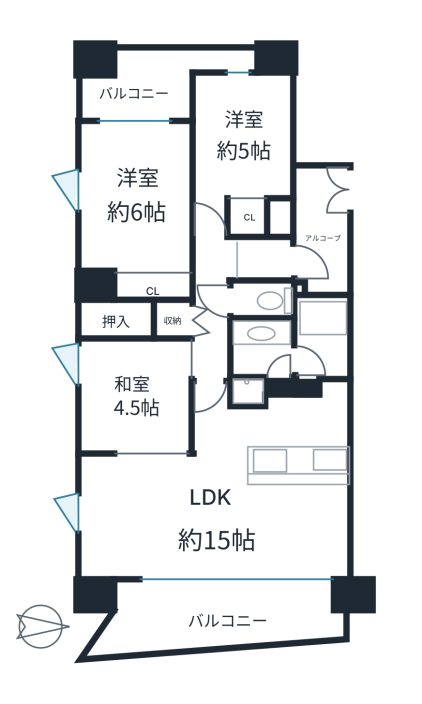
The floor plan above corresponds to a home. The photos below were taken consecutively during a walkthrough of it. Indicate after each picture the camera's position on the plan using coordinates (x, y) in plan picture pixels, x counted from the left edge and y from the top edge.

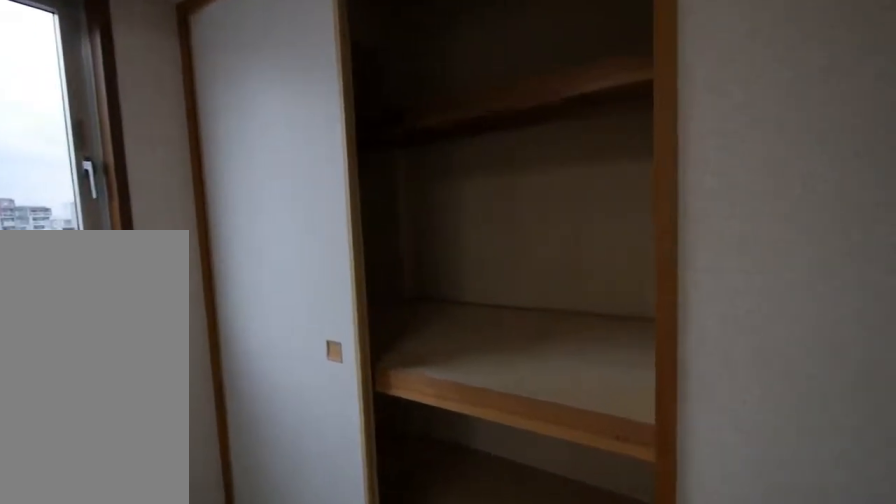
(121, 410)
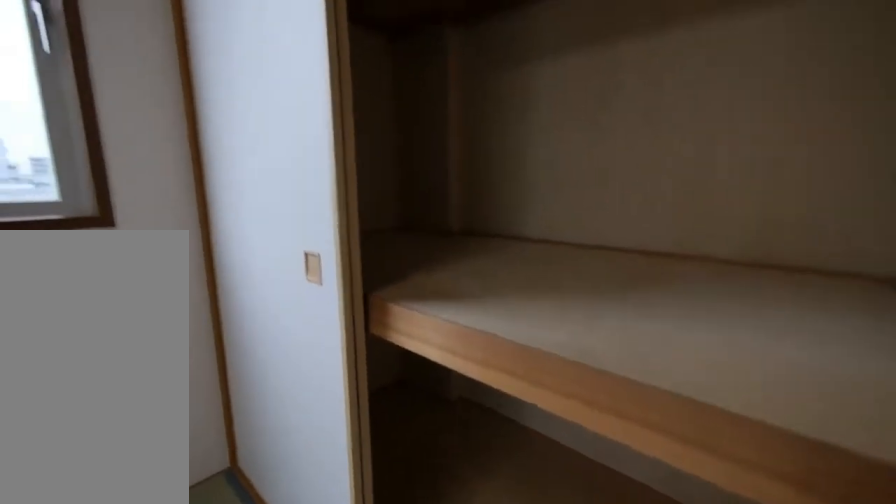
(122, 410)
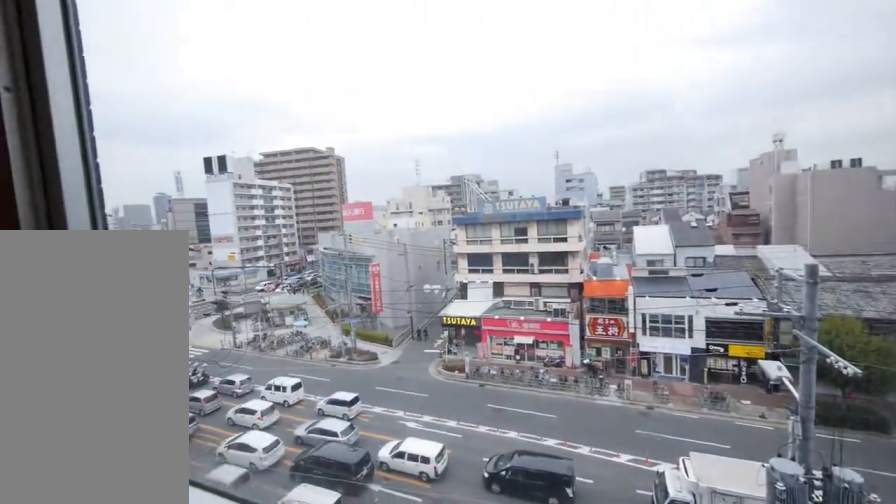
(121, 410)
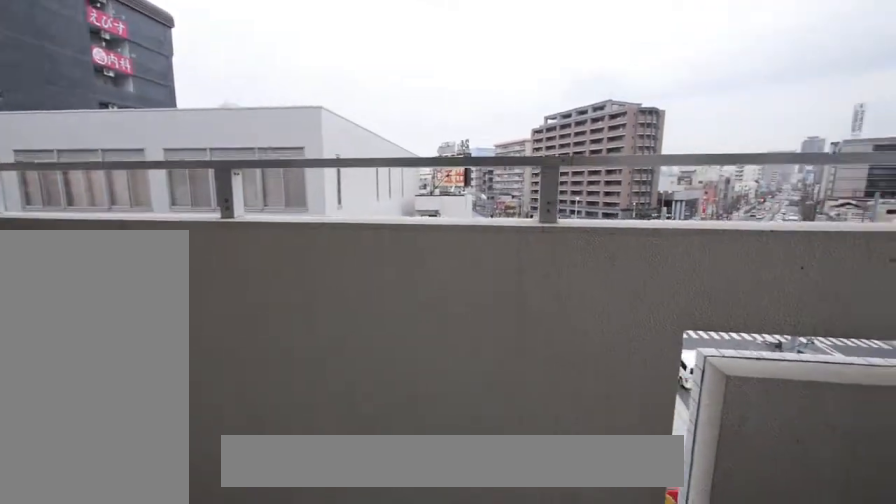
(137, 617)
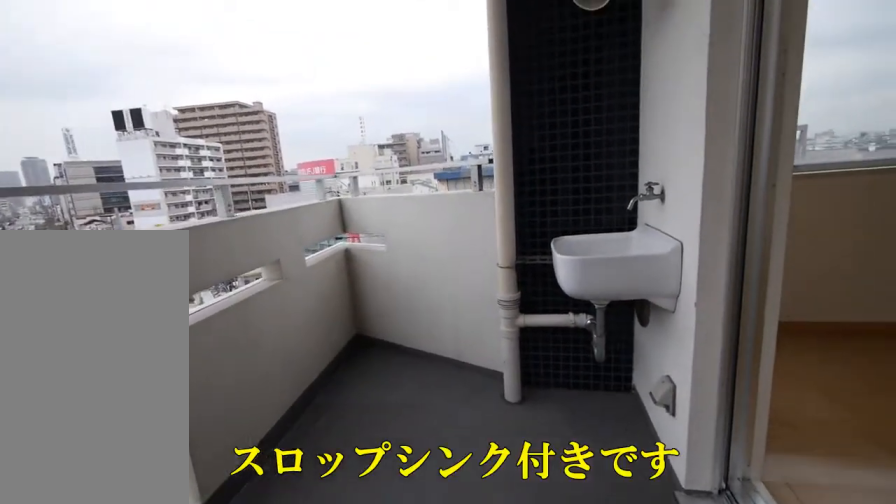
(137, 617)
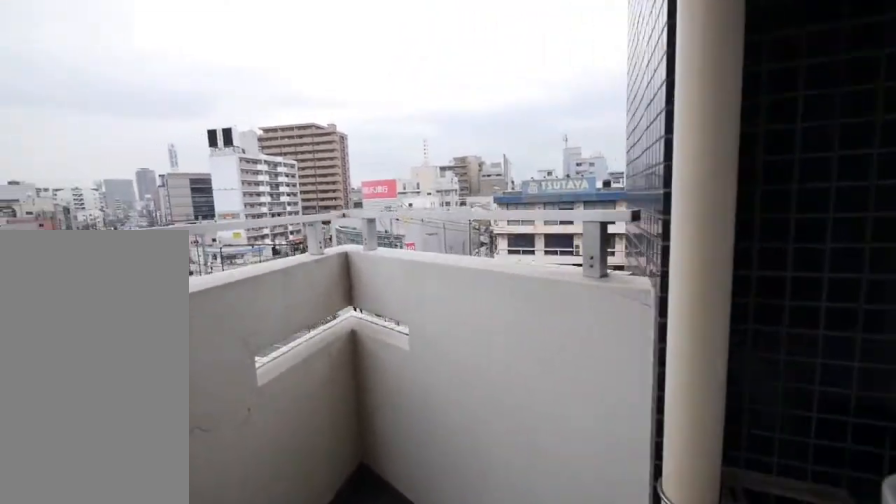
(136, 616)
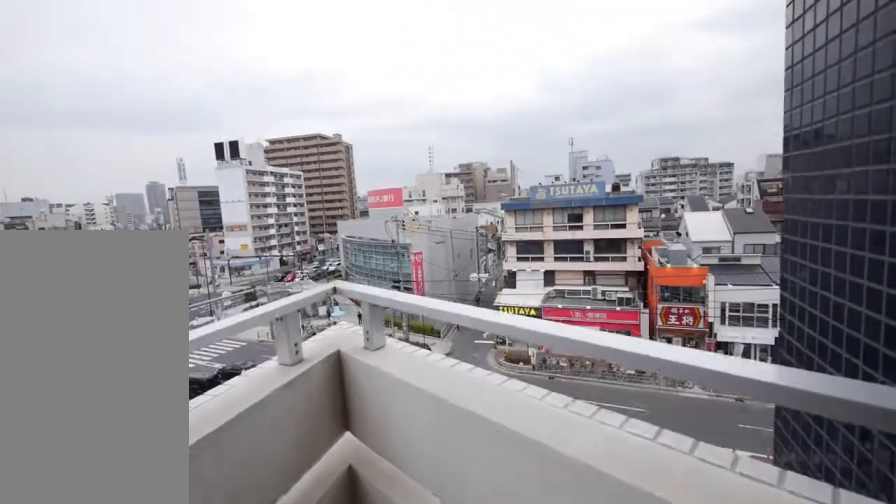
(137, 615)
